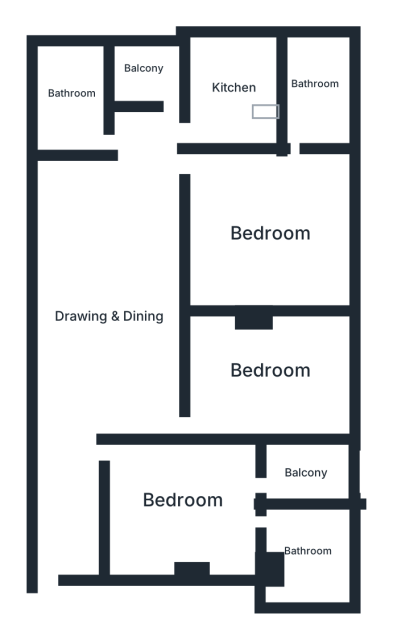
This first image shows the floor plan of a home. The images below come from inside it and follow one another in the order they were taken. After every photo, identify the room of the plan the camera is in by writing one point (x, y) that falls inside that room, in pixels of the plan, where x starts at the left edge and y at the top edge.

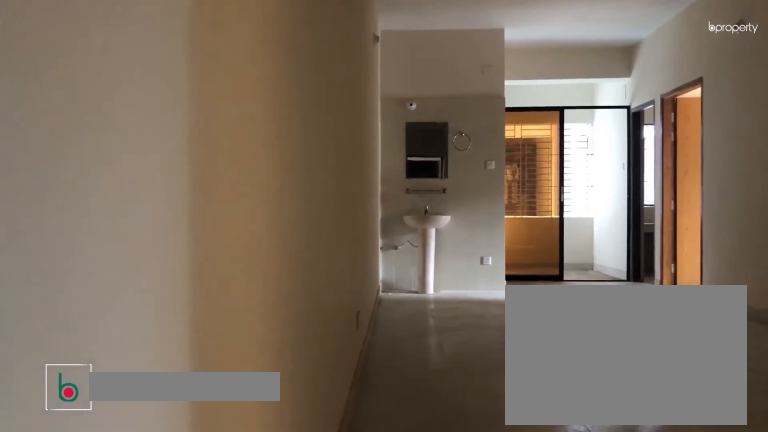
(109, 332)
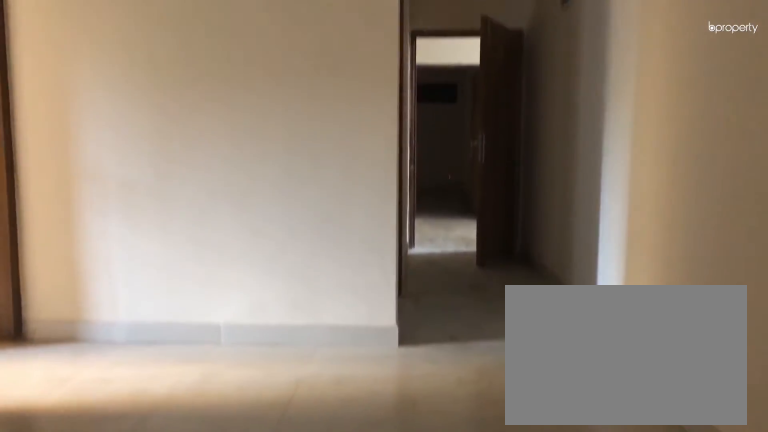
(109, 313)
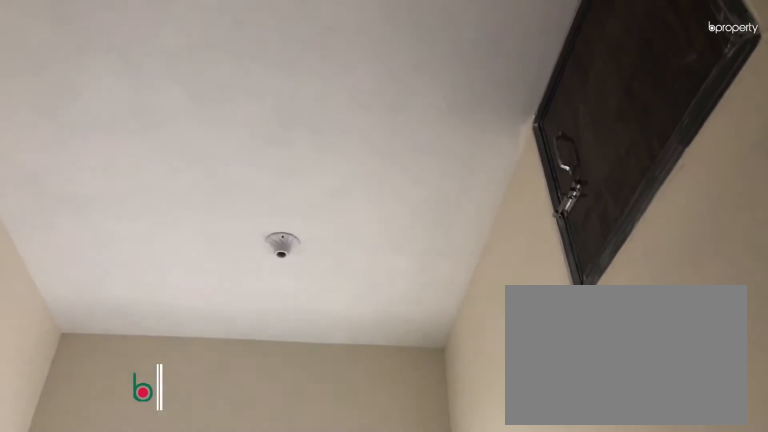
(307, 473)
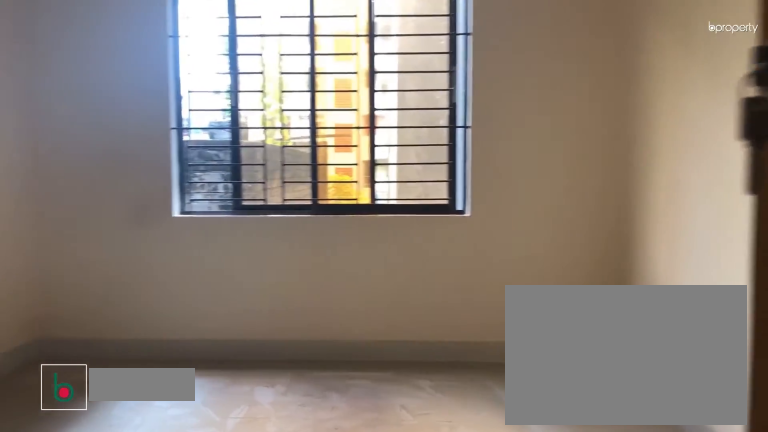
(271, 369)
